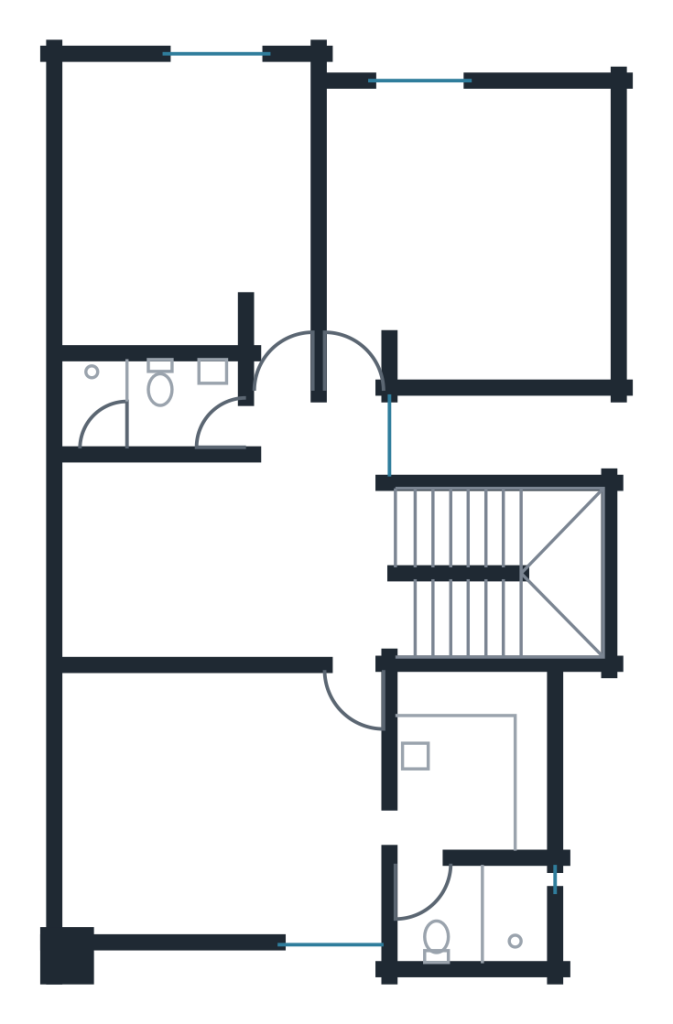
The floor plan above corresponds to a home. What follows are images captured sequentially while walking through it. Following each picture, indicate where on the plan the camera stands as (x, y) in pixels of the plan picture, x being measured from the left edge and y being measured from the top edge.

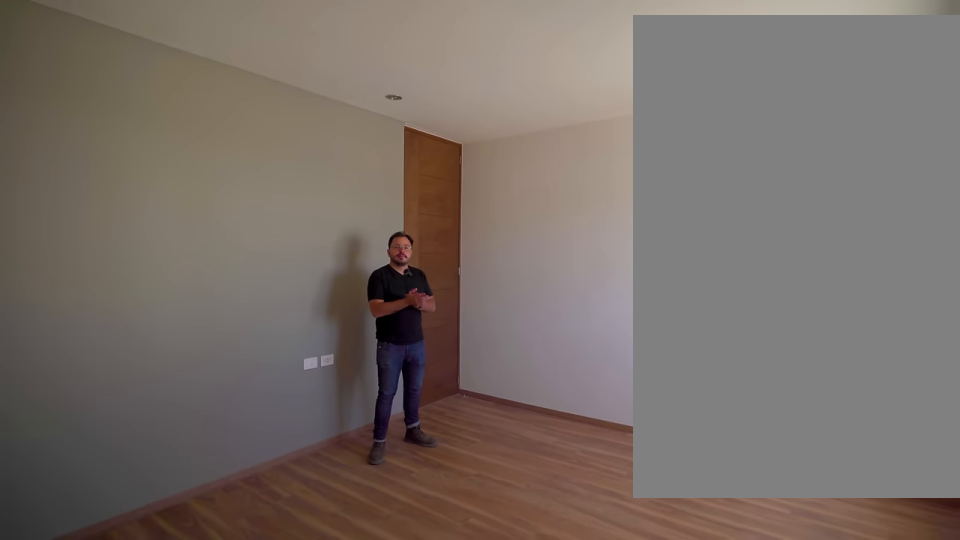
(108, 897)
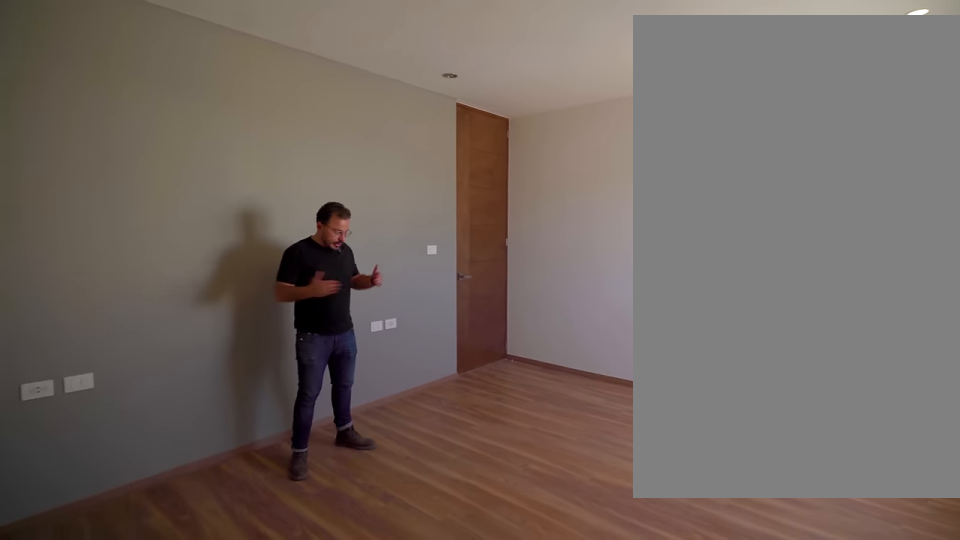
(100, 899)
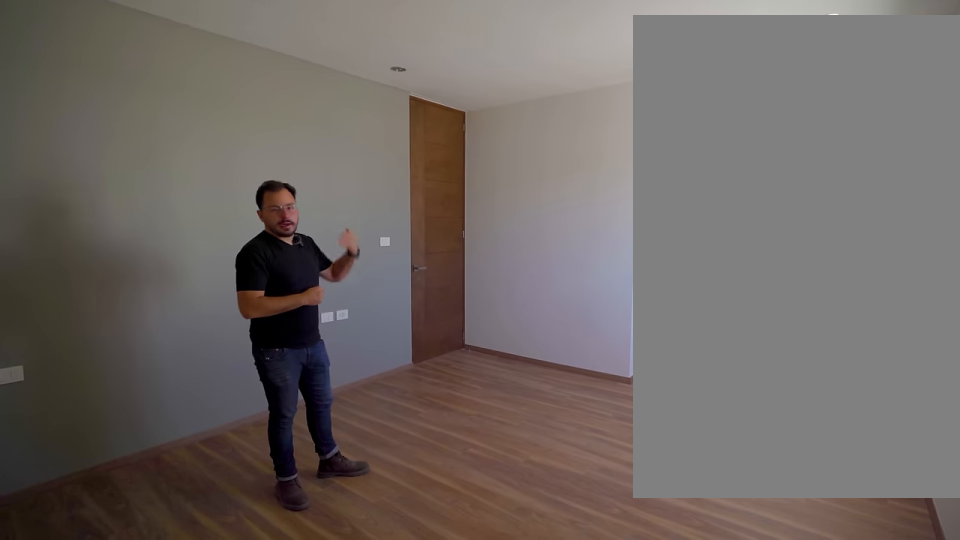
(97, 896)
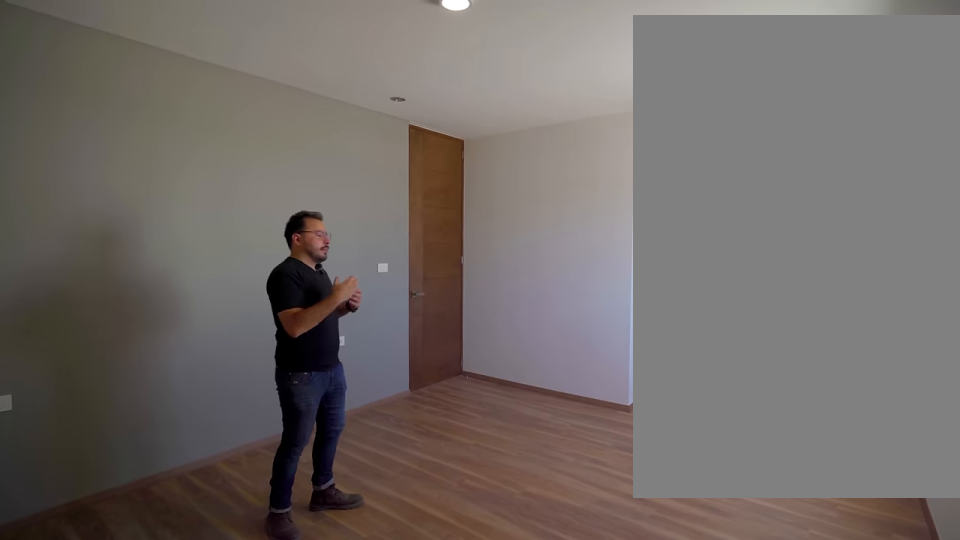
(96, 896)
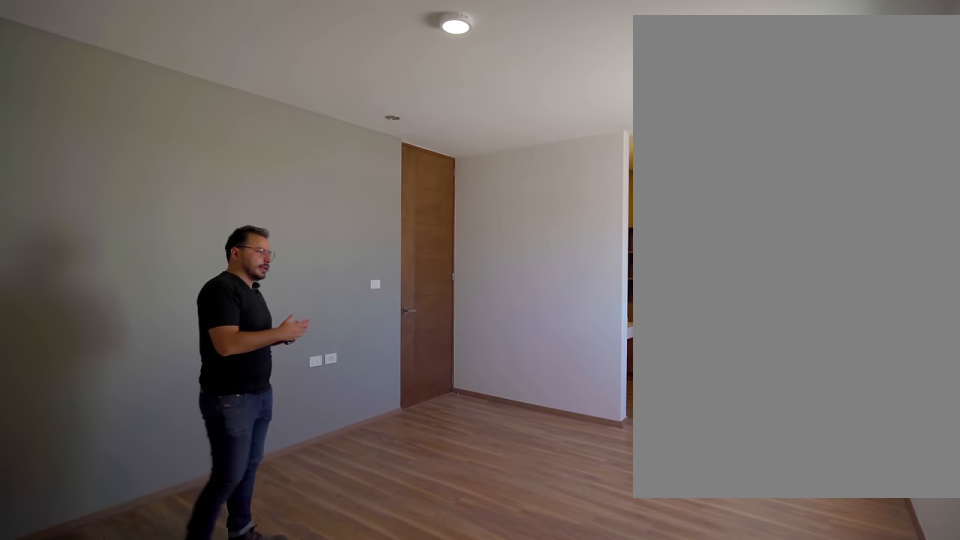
(96, 896)
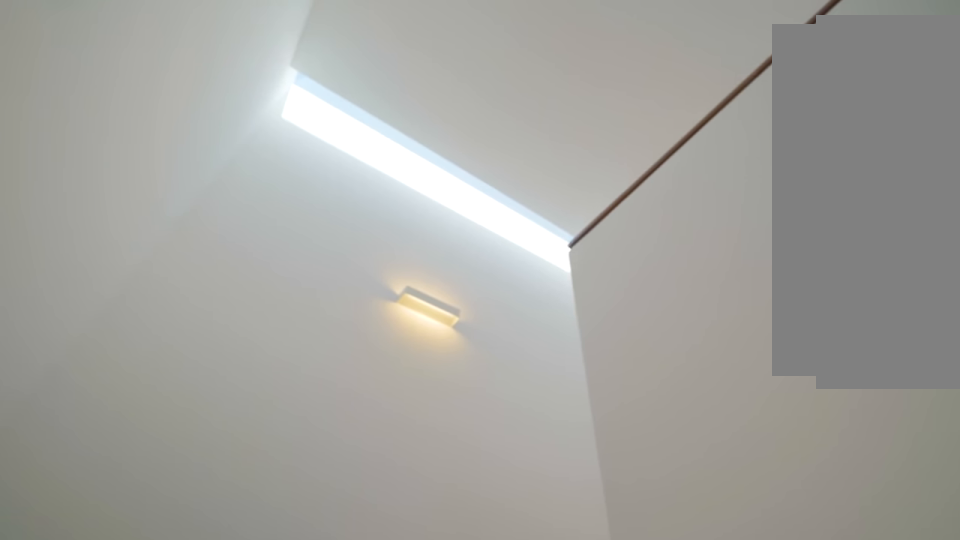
(501, 524)
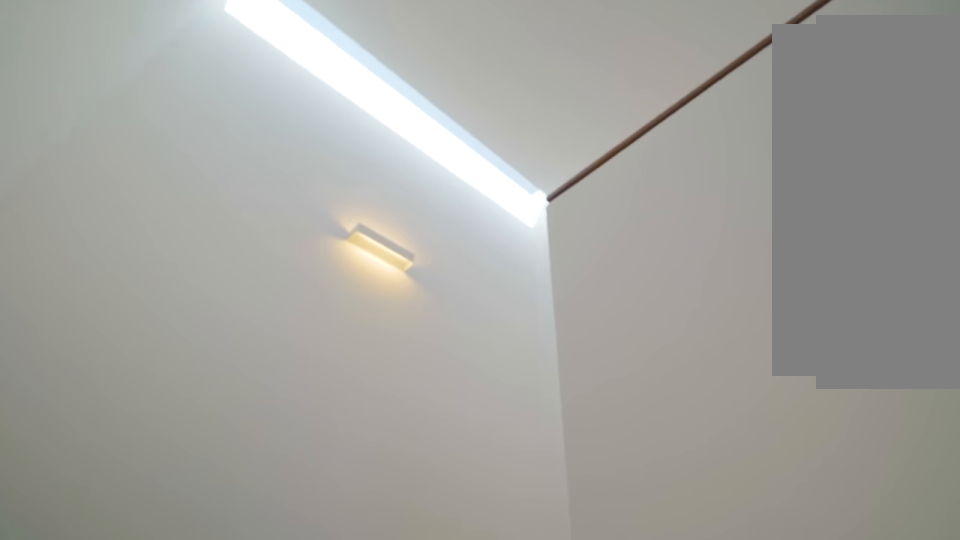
(494, 524)
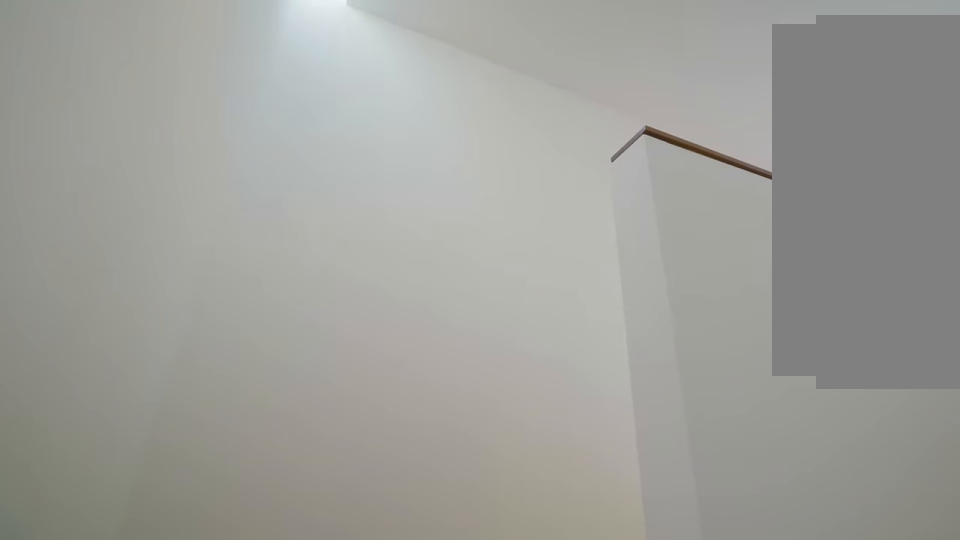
(548, 530)
